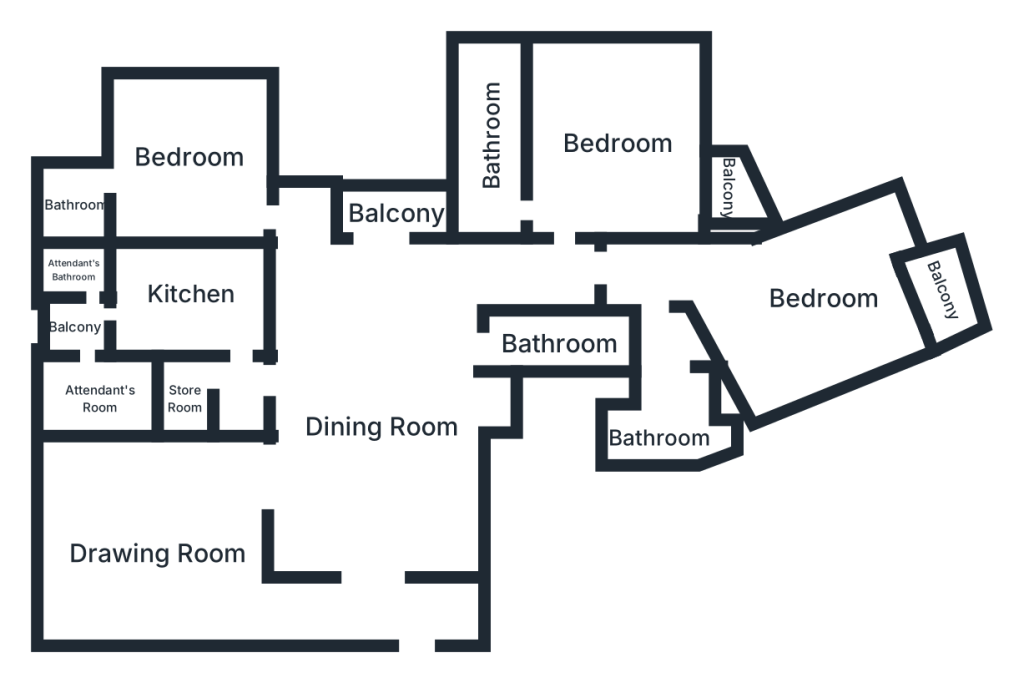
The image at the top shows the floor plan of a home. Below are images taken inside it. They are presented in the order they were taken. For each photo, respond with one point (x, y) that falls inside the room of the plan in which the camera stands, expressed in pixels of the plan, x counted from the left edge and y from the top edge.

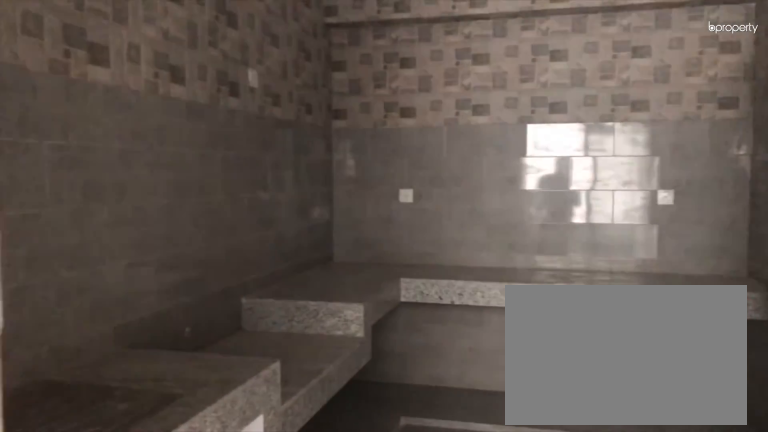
(190, 298)
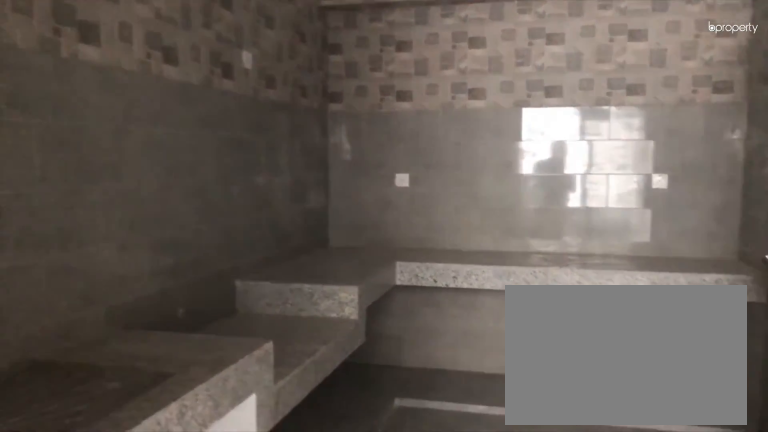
(190, 298)
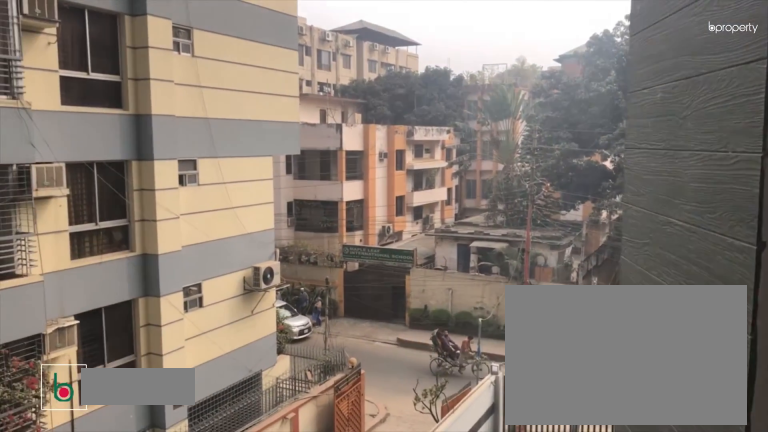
(727, 183)
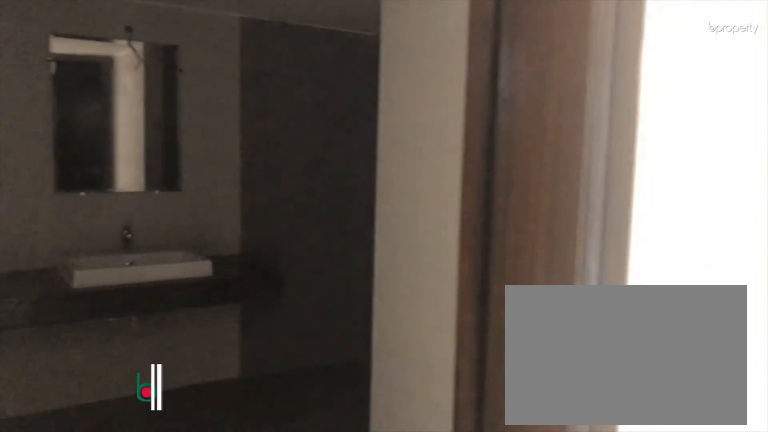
(672, 421)
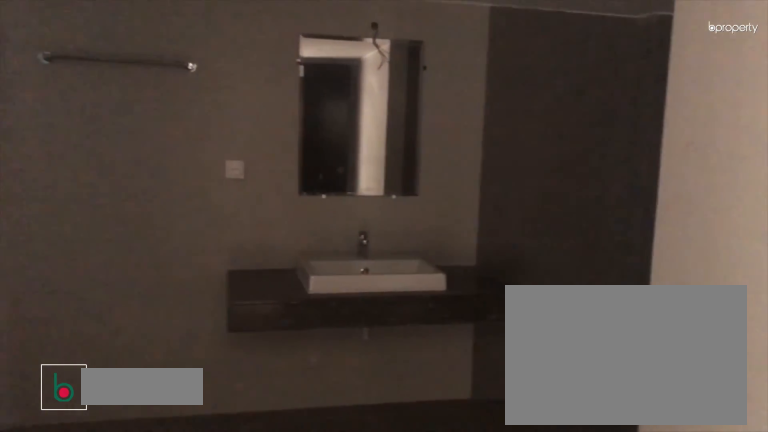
(672, 421)
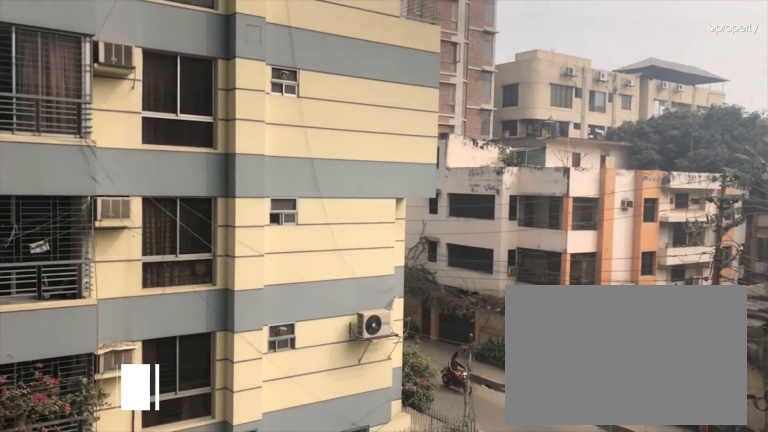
(947, 295)
